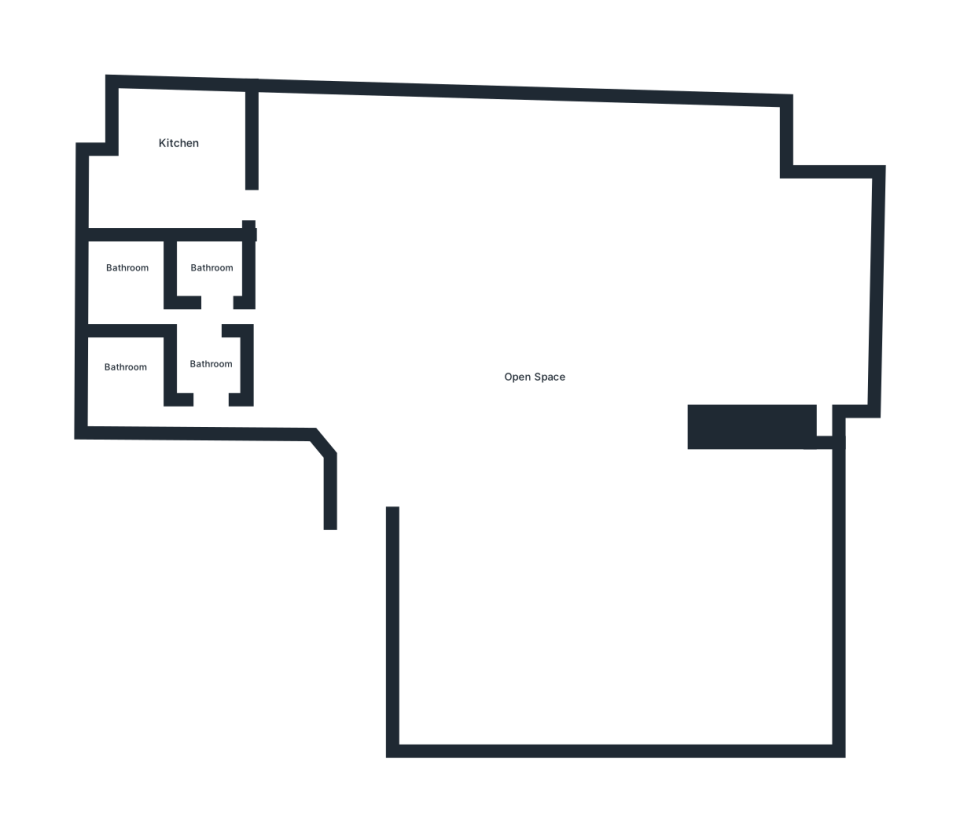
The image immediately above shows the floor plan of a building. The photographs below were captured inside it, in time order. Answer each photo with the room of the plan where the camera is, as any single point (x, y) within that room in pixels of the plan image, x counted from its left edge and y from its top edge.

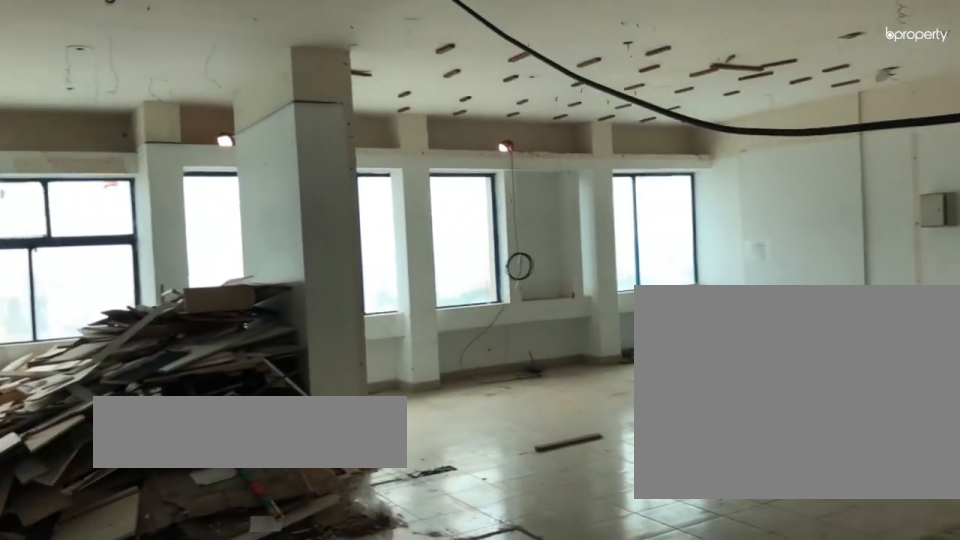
(509, 340)
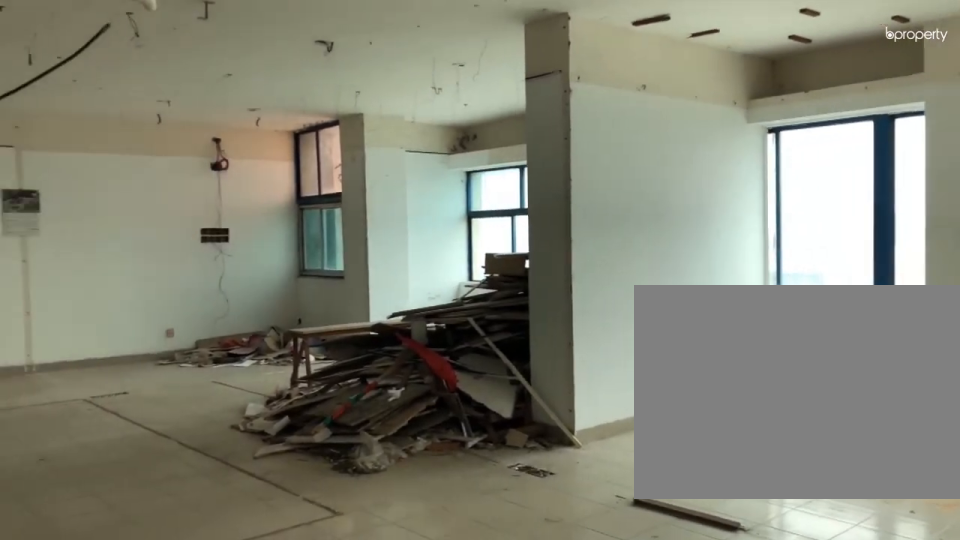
(508, 343)
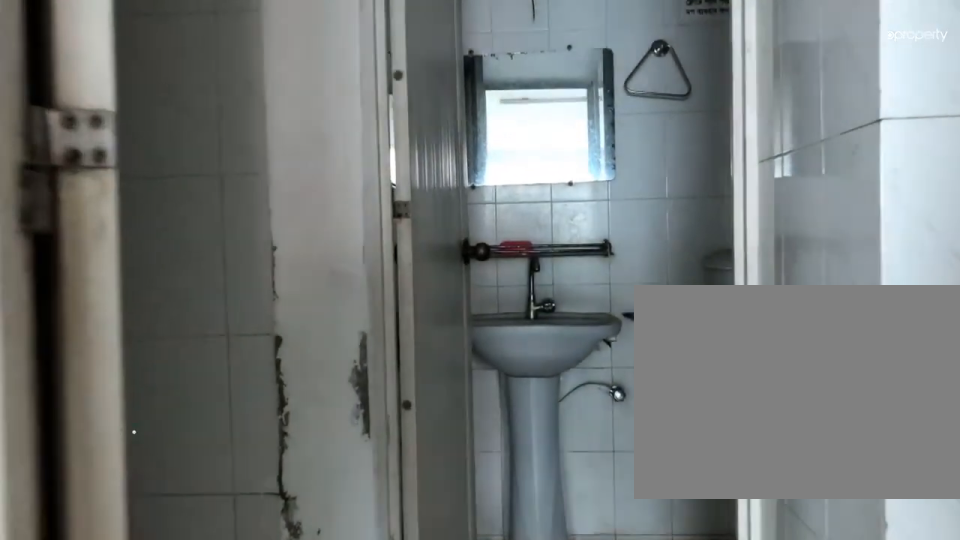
(217, 314)
